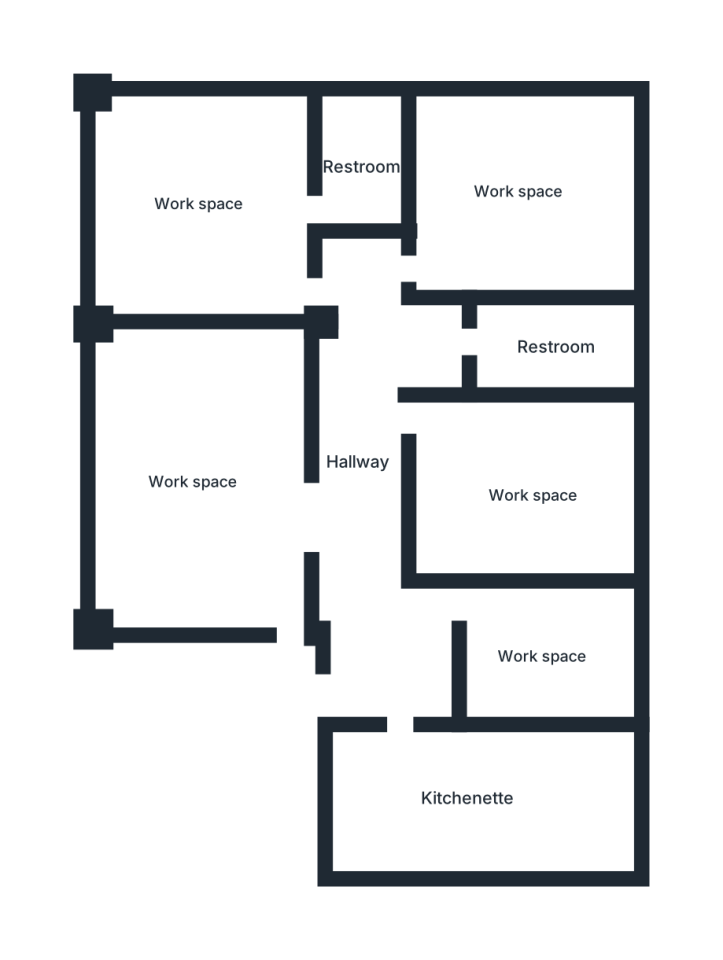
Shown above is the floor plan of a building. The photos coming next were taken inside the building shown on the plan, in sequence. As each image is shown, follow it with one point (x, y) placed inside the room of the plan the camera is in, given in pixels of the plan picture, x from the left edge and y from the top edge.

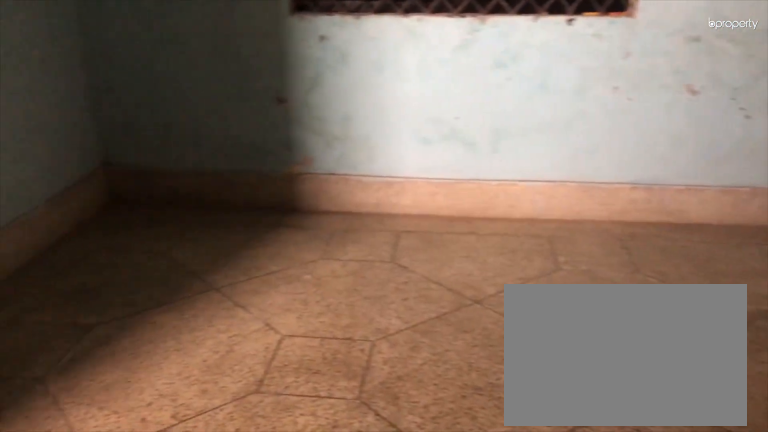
(527, 194)
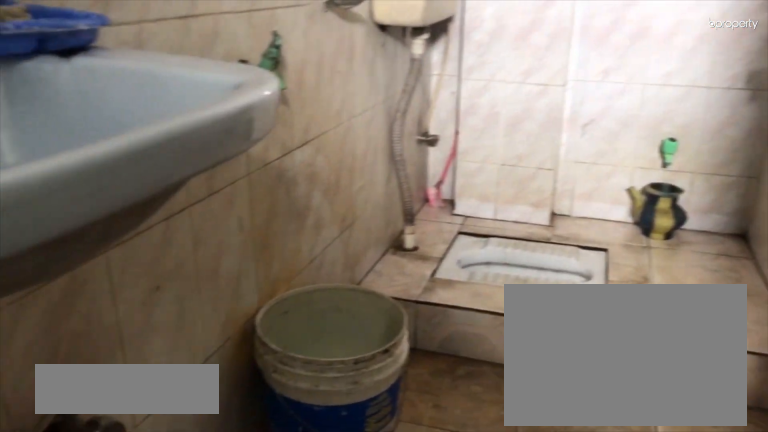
(551, 349)
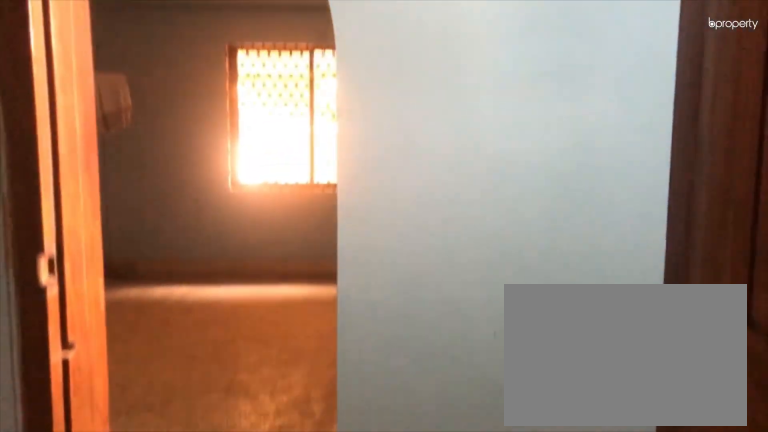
(501, 503)
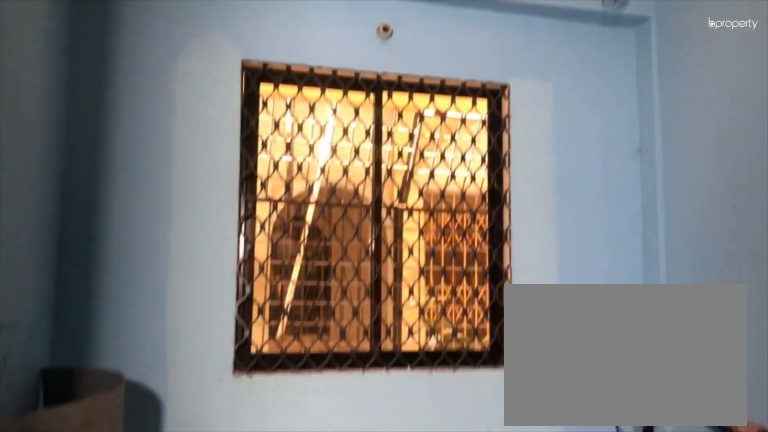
(501, 503)
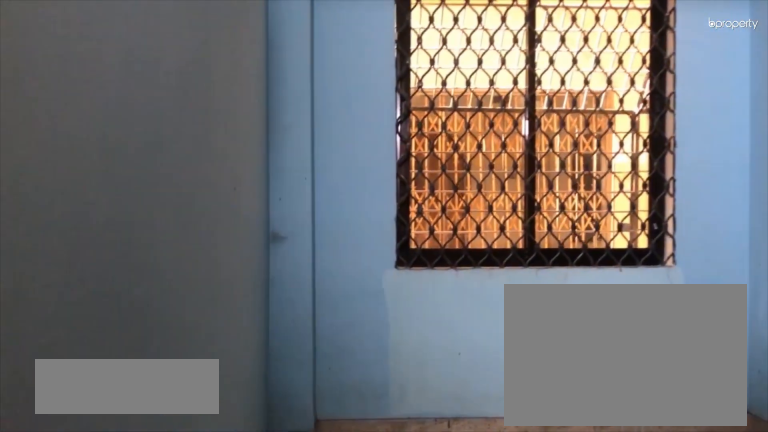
(532, 656)
